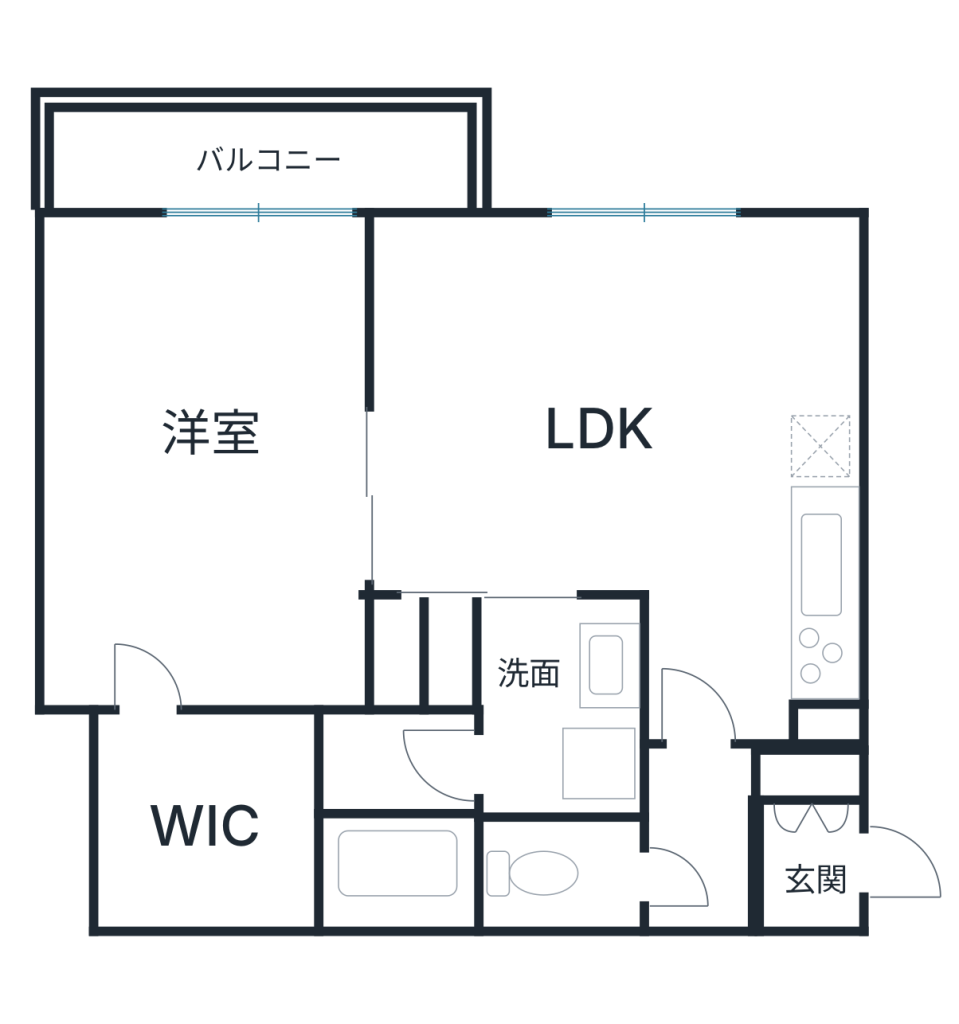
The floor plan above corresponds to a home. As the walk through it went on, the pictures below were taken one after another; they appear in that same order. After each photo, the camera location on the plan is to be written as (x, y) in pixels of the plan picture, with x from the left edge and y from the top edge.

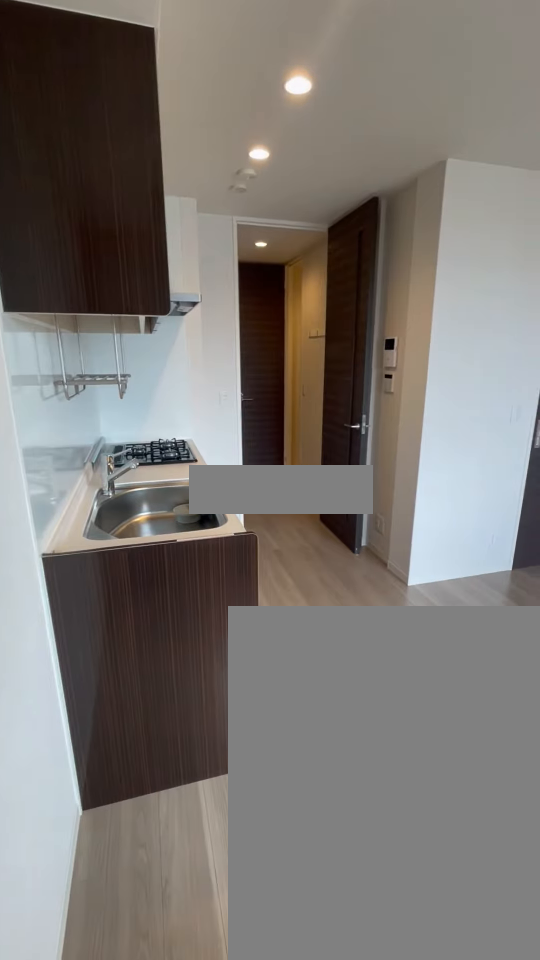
(779, 289)
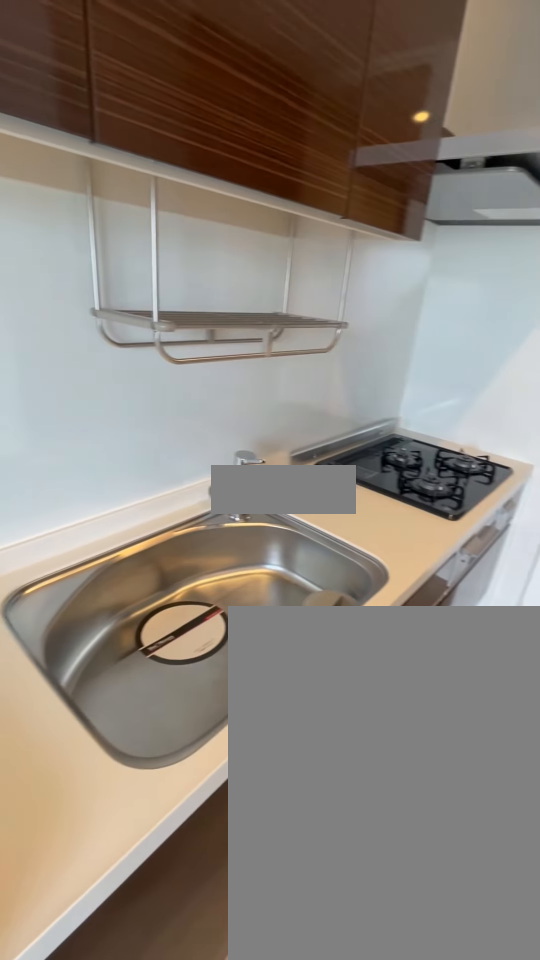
(717, 487)
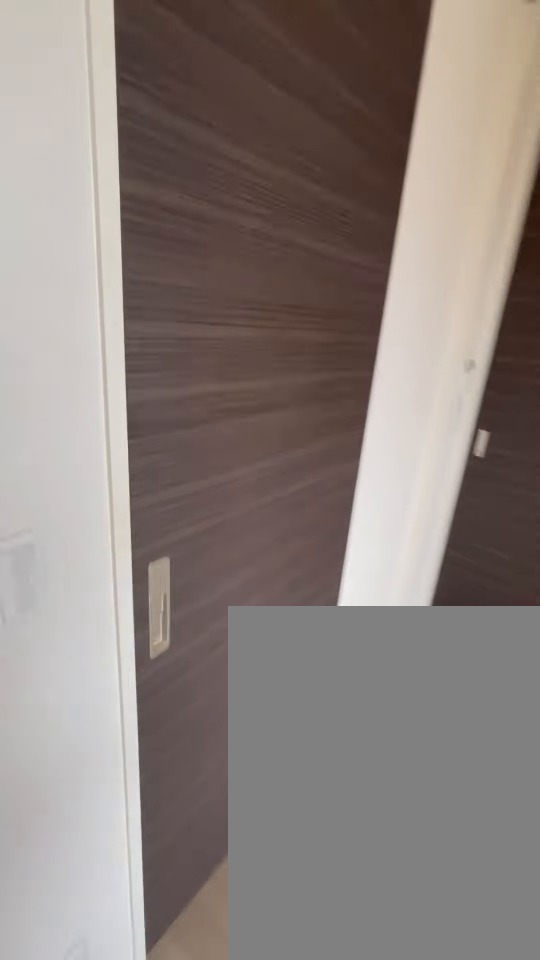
(607, 519)
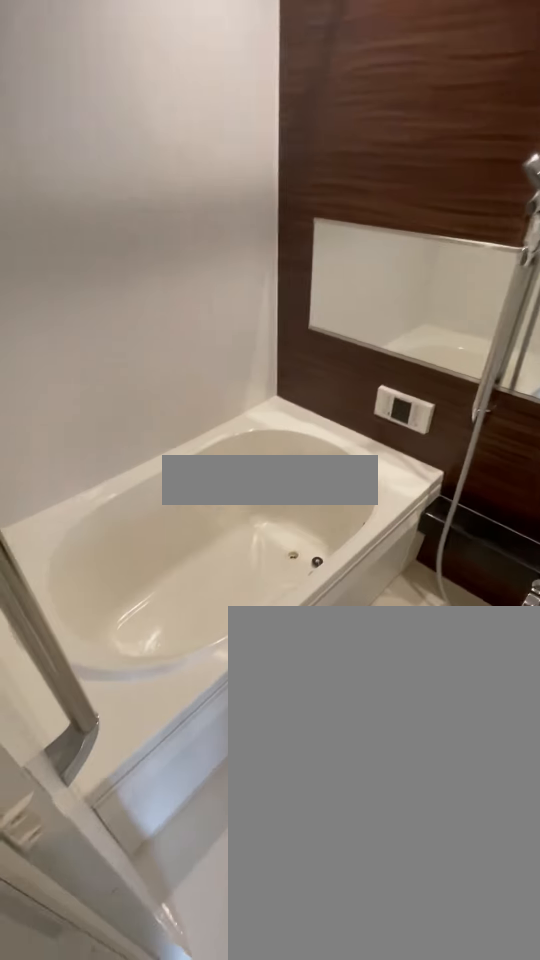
(447, 769)
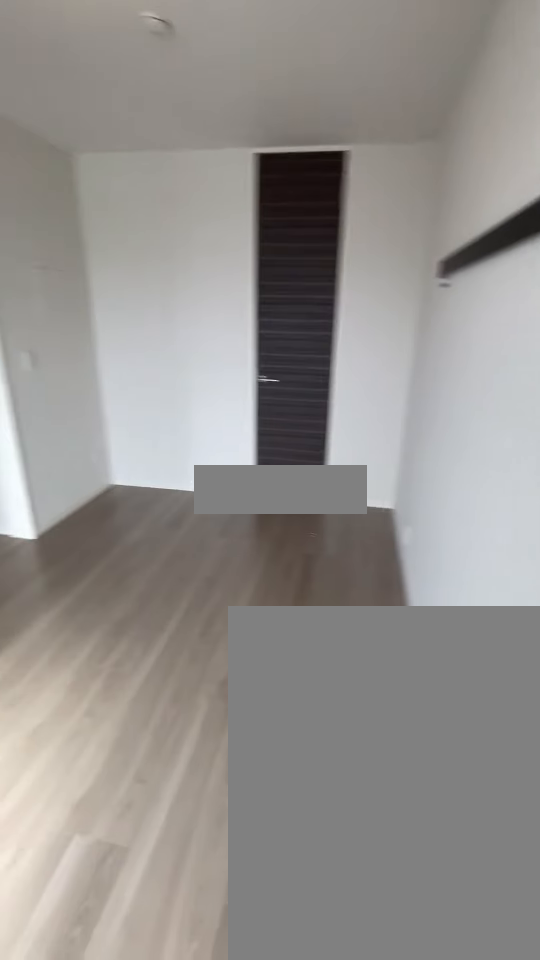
(131, 292)
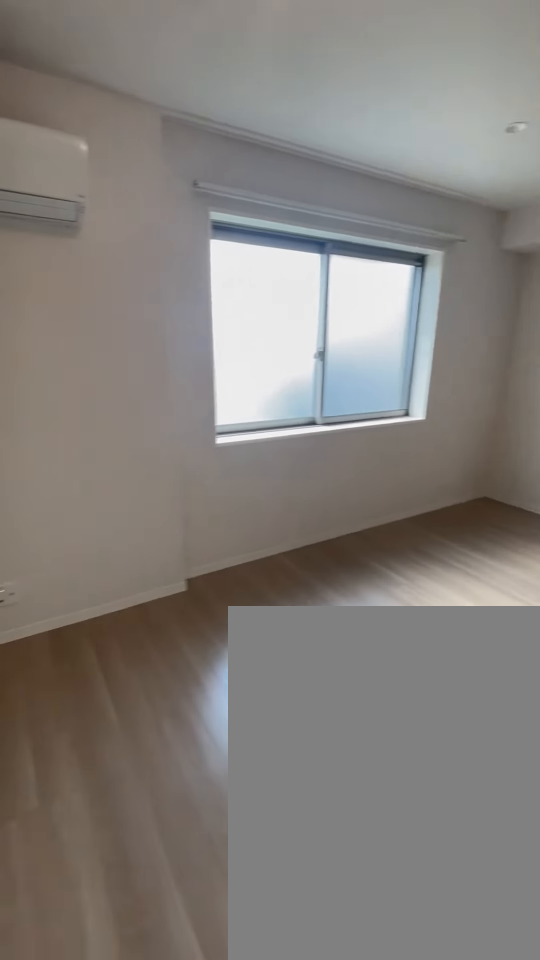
(453, 517)
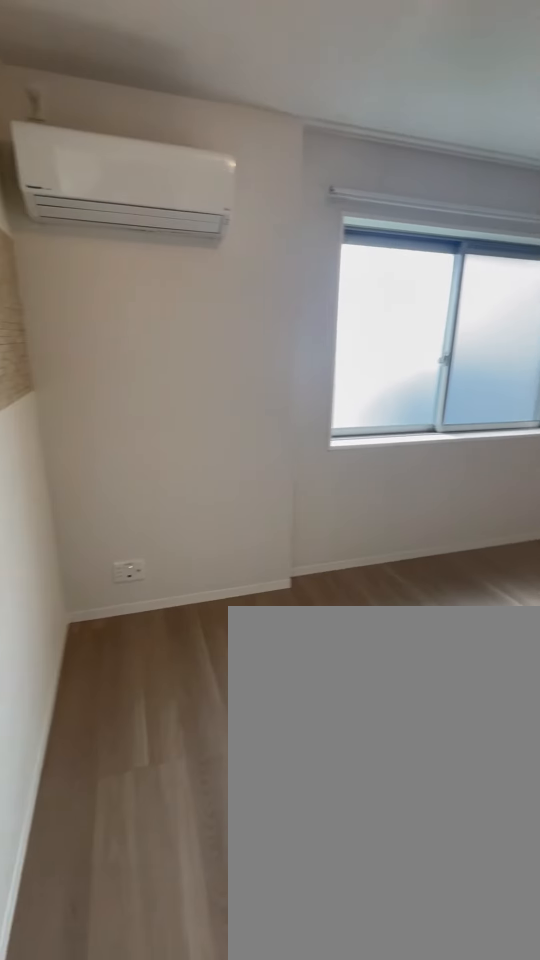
(452, 518)
